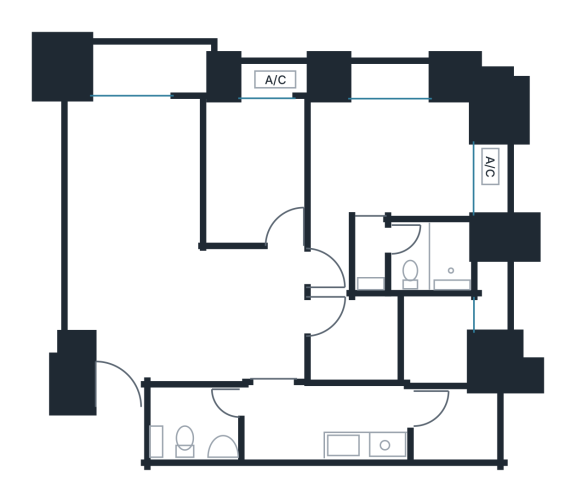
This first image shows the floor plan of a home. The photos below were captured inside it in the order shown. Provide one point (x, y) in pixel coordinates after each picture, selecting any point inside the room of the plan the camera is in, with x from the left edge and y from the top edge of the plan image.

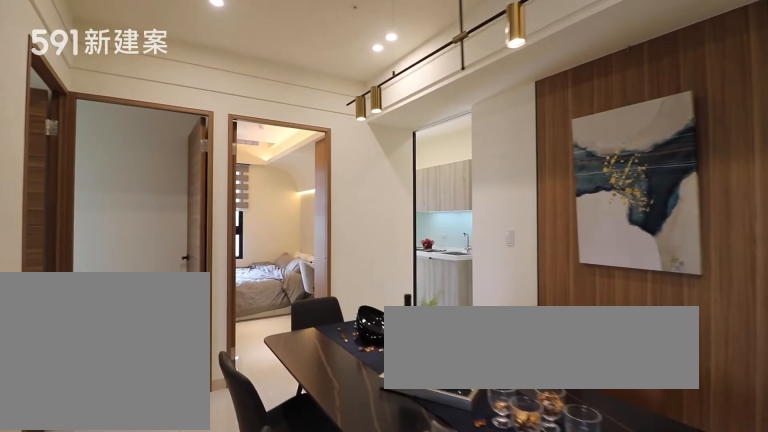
(222, 313)
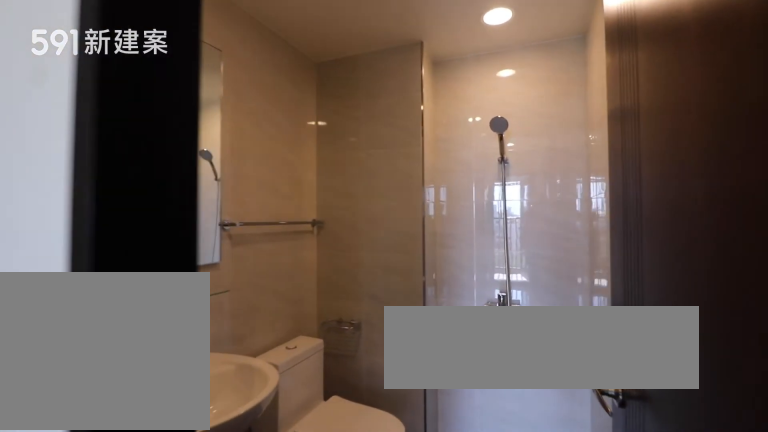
(196, 426)
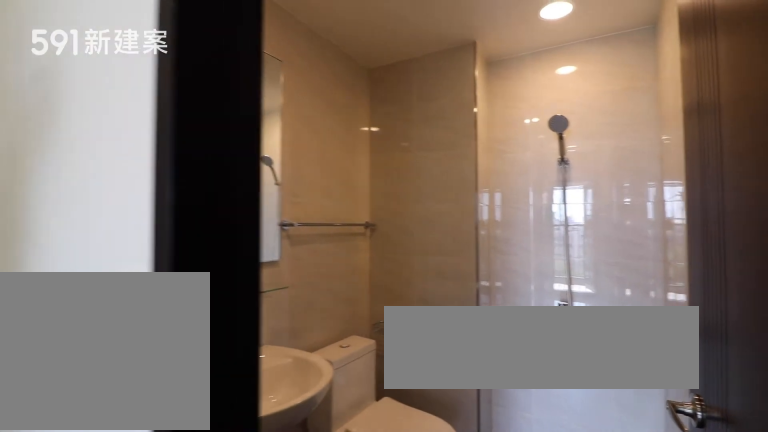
(196, 426)
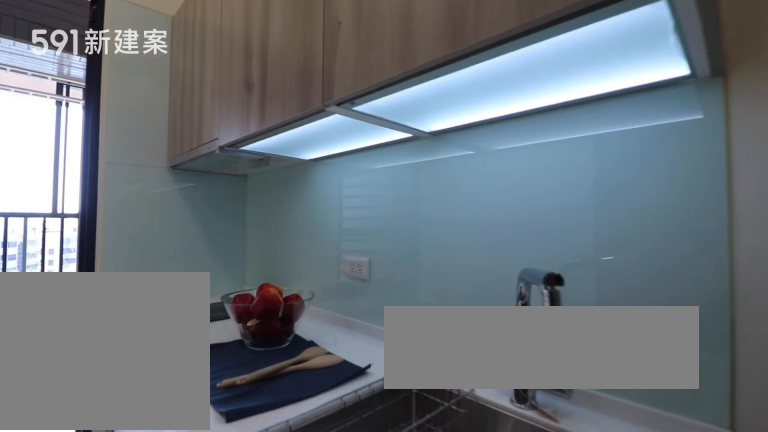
(327, 425)
